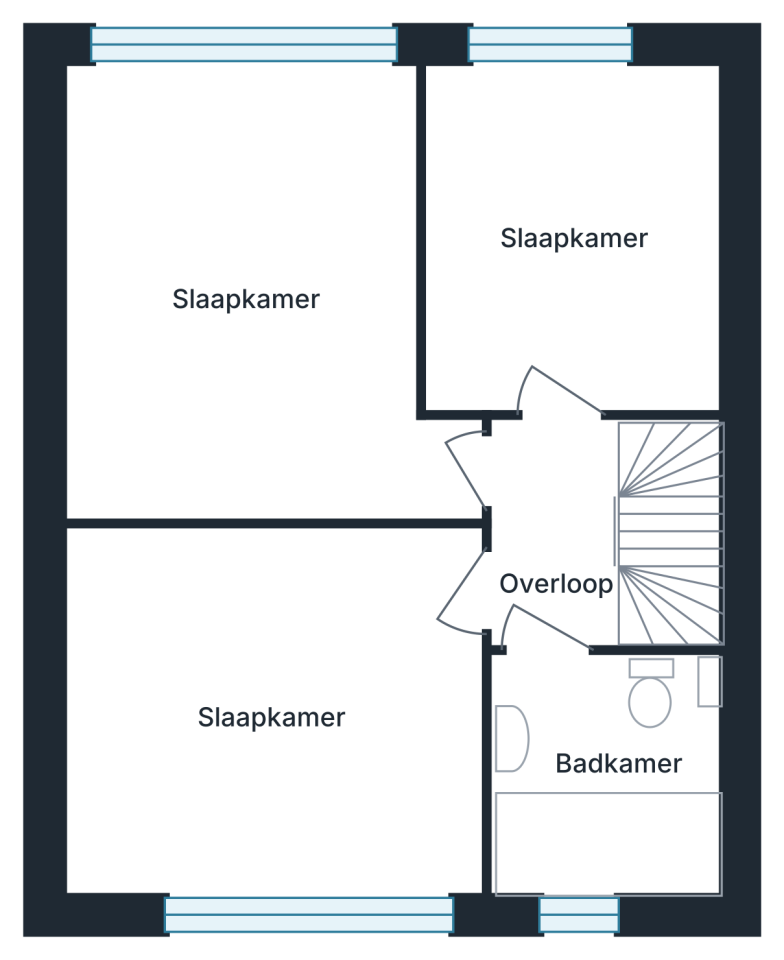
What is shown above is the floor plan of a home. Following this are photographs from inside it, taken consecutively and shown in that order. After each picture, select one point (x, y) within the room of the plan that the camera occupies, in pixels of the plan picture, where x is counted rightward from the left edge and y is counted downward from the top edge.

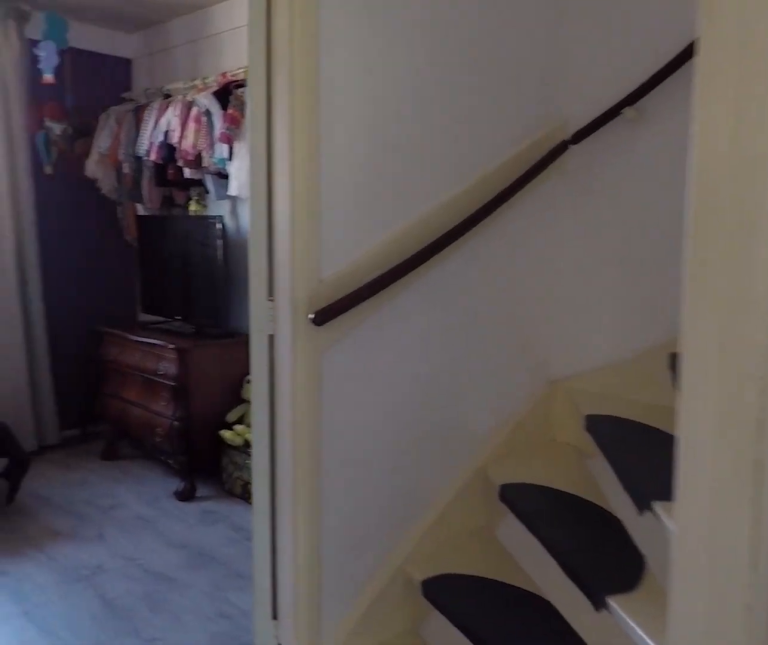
(554, 532)
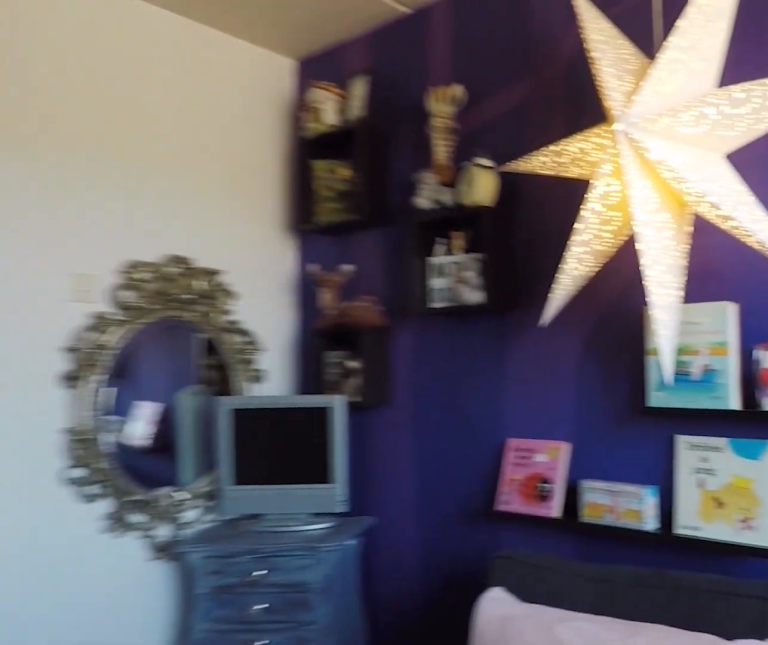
(574, 234)
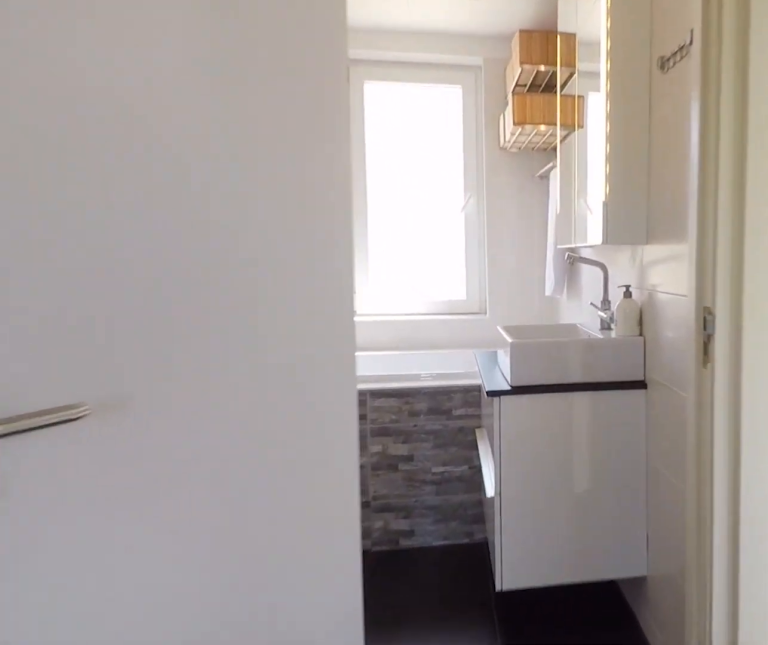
(554, 532)
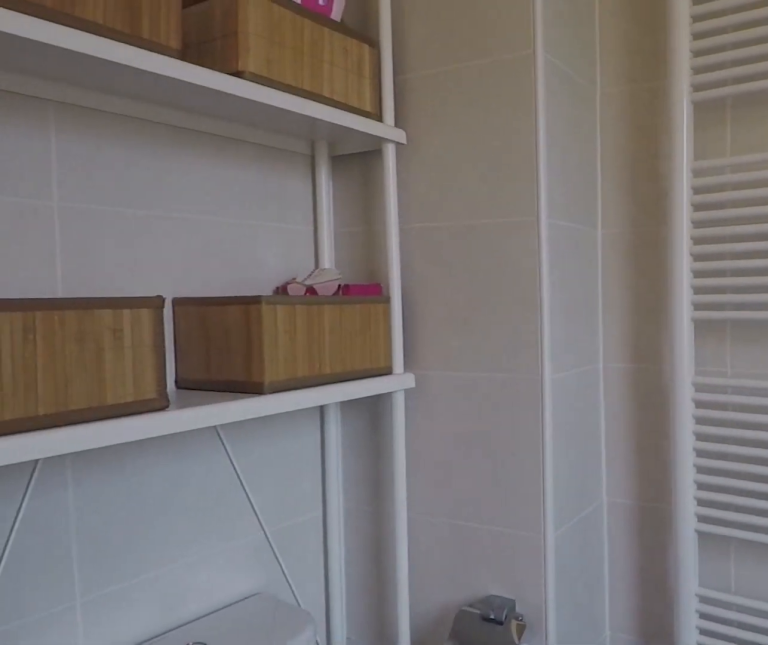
(607, 777)
